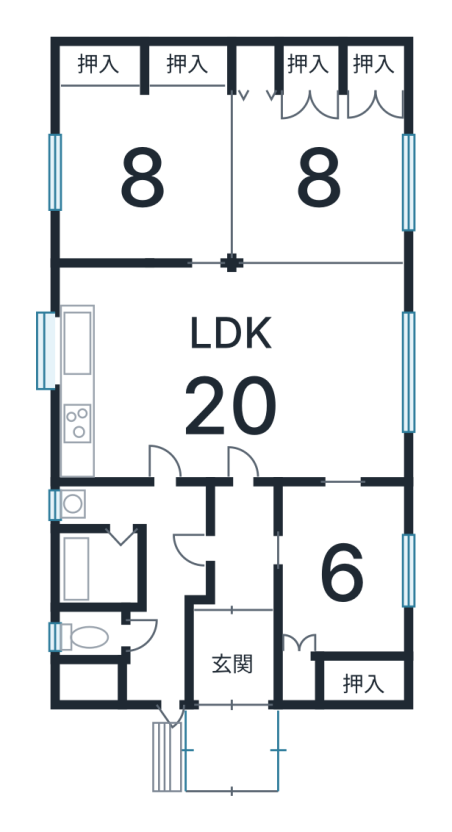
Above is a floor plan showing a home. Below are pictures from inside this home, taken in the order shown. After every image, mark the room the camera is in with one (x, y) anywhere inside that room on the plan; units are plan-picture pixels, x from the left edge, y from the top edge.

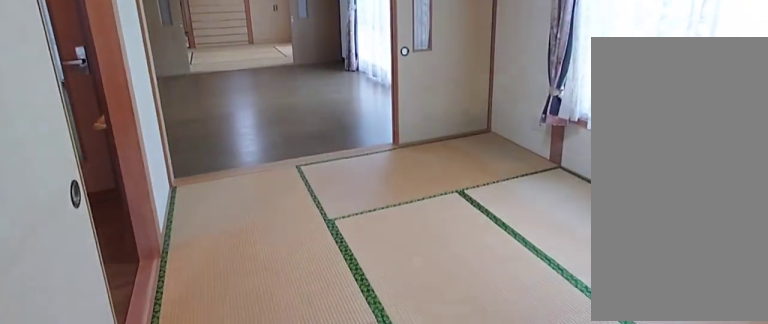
(344, 588)
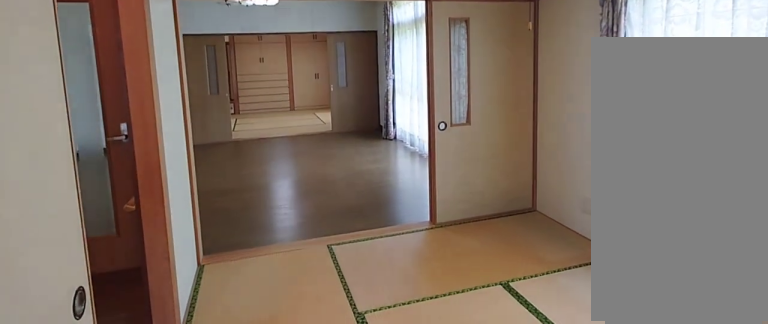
(344, 588)
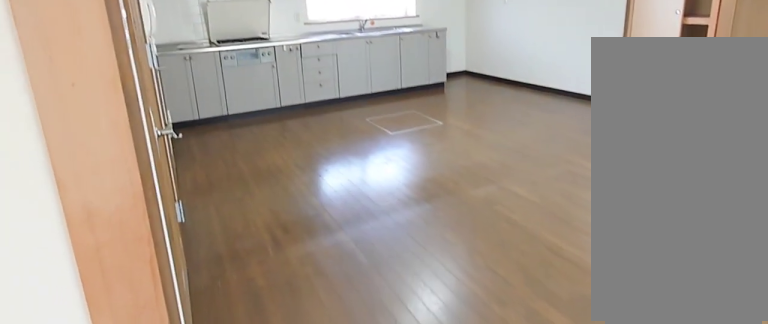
(234, 375)
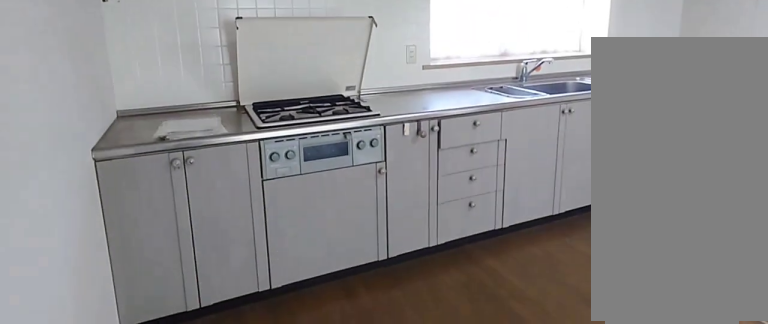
(119, 407)
